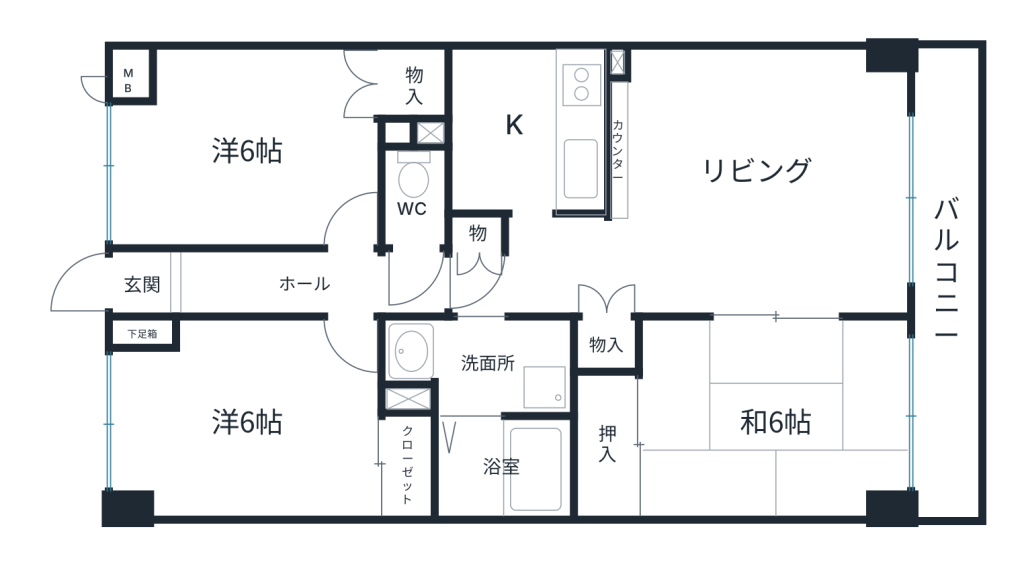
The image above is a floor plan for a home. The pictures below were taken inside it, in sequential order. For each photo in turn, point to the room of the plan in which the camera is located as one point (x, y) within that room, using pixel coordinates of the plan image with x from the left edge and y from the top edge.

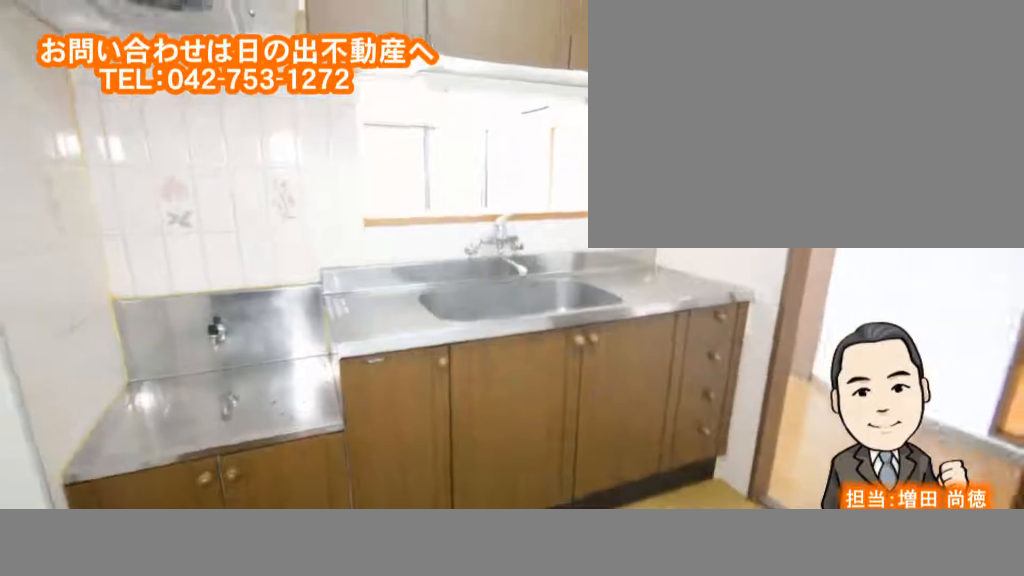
(510, 132)
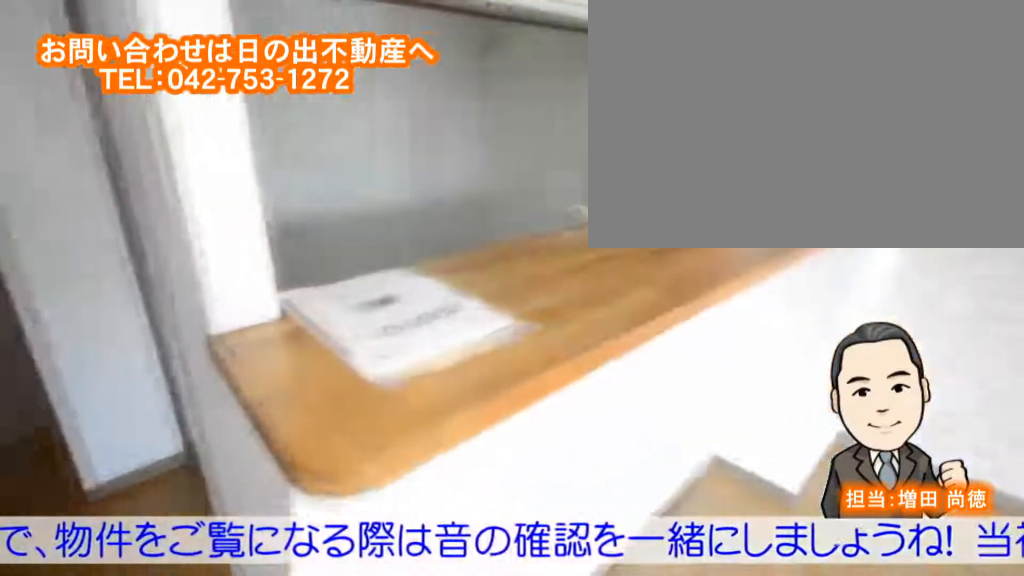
(748, 218)
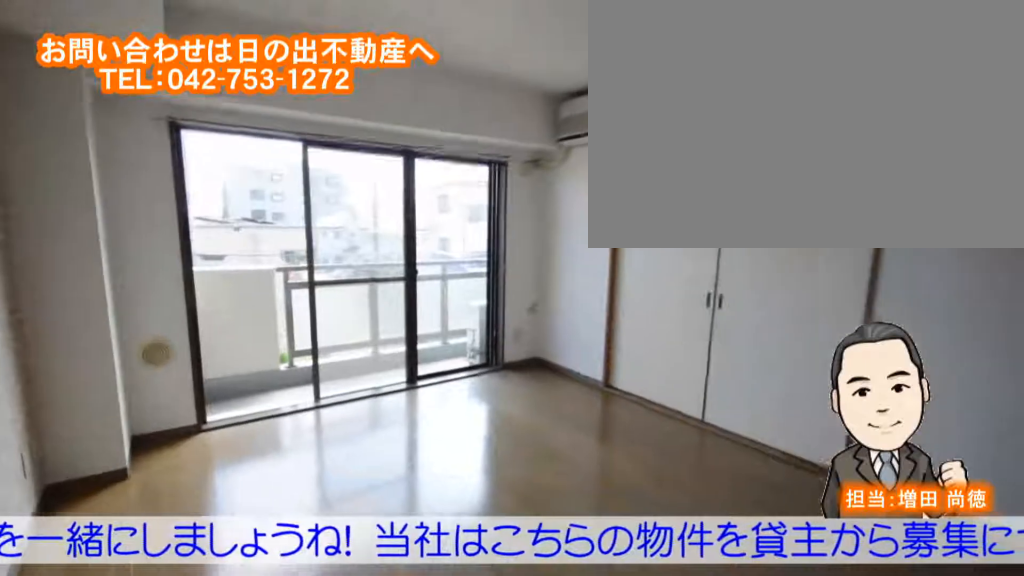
(748, 217)
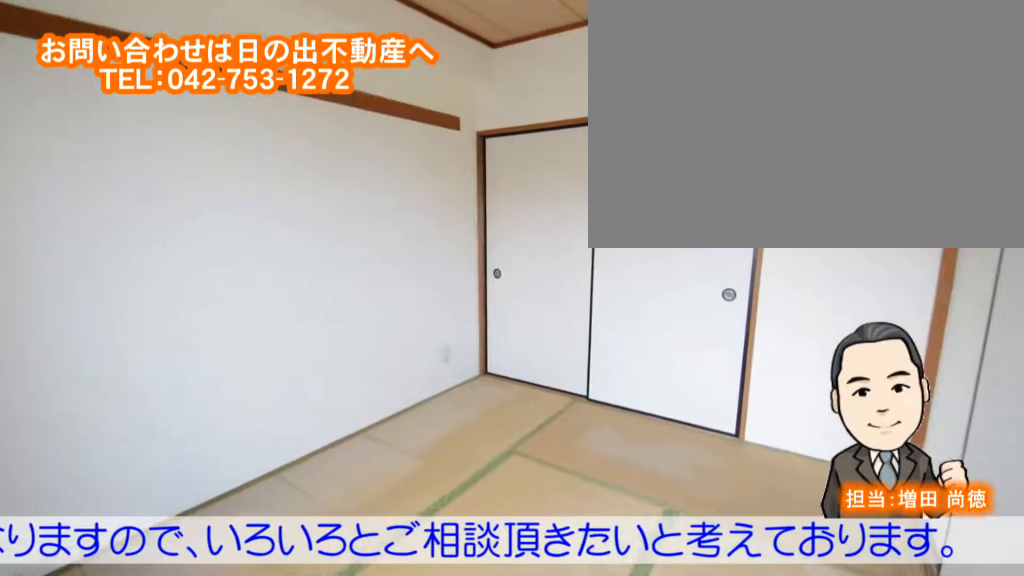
(707, 407)
